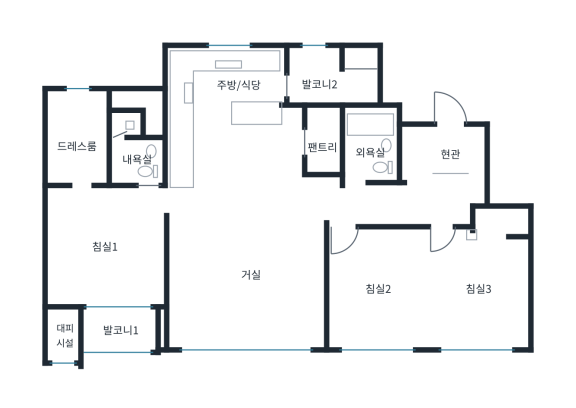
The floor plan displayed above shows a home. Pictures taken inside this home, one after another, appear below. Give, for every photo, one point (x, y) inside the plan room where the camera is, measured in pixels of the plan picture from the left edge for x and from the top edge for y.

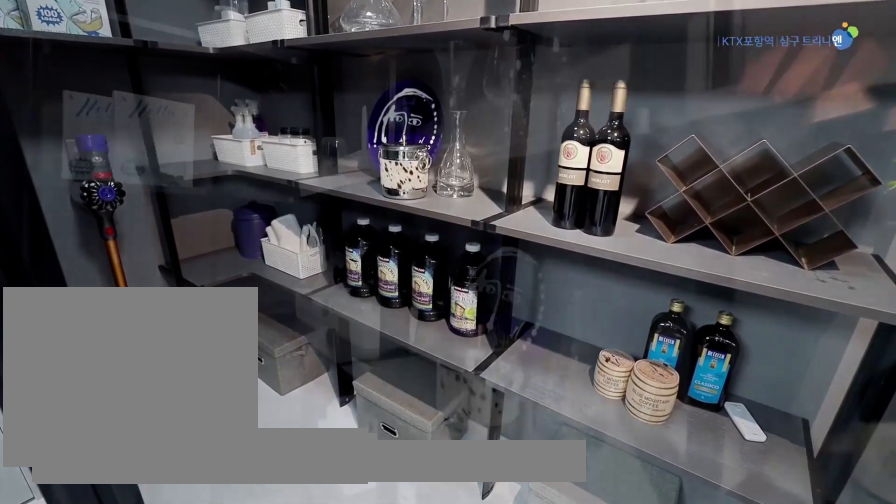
(323, 145)
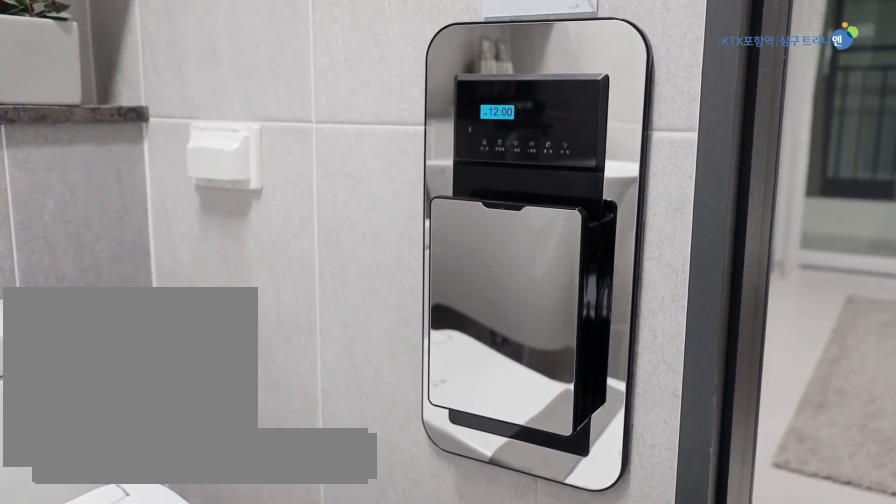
(132, 148)
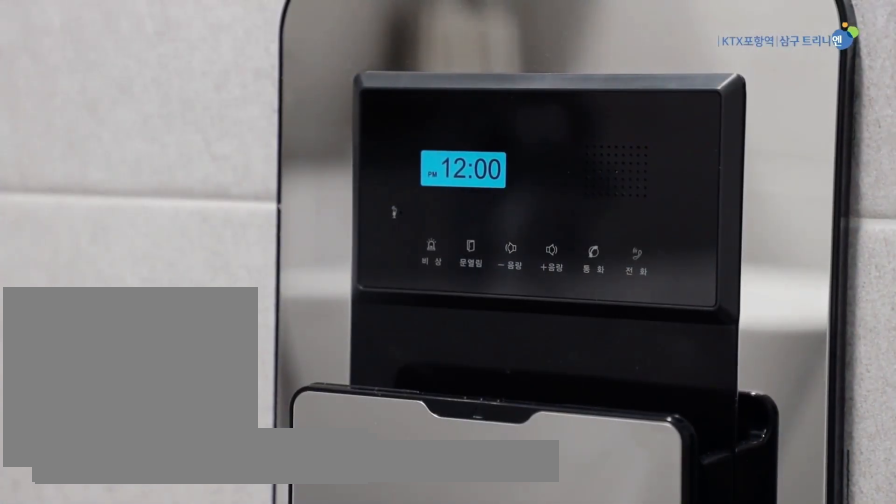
(132, 148)
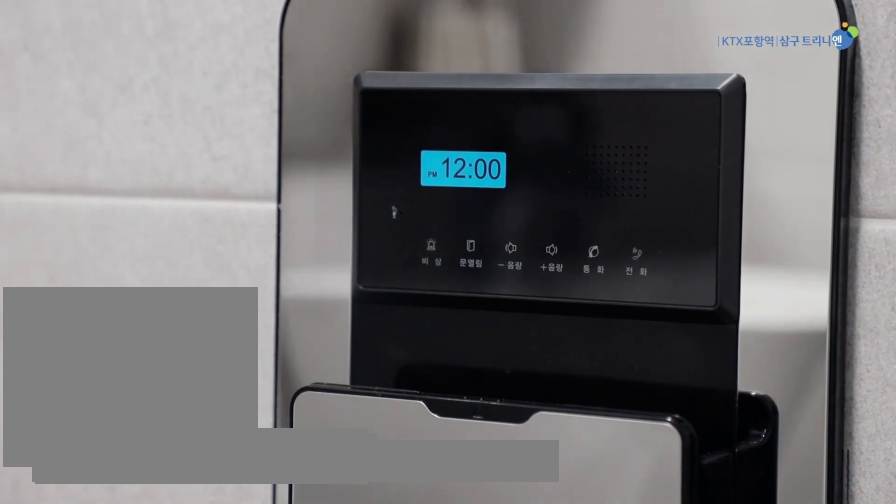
(132, 148)
